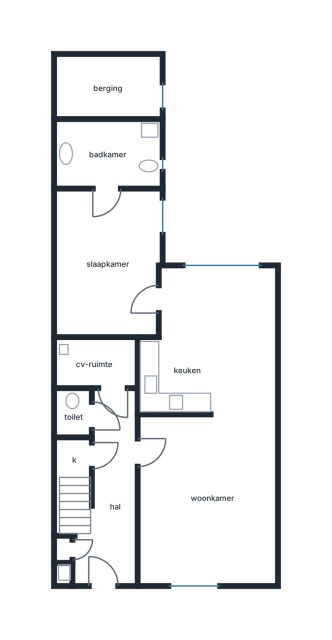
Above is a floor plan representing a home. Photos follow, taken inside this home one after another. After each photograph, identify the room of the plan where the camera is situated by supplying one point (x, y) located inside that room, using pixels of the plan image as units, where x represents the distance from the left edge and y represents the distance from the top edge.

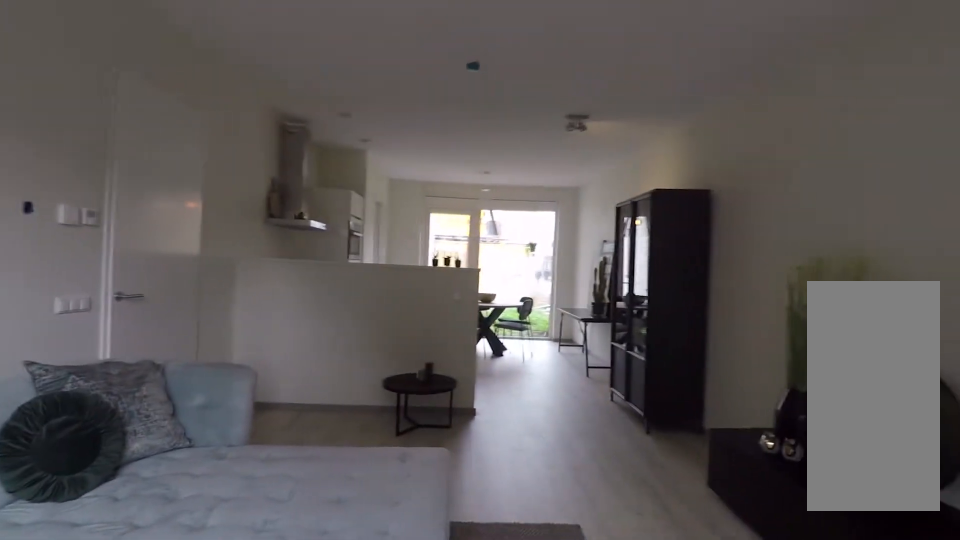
(207, 499)
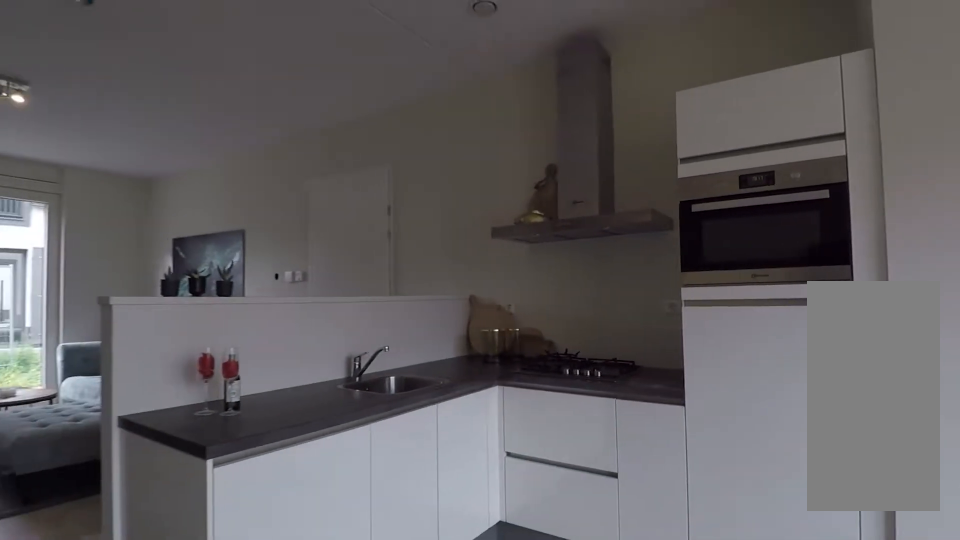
(214, 289)
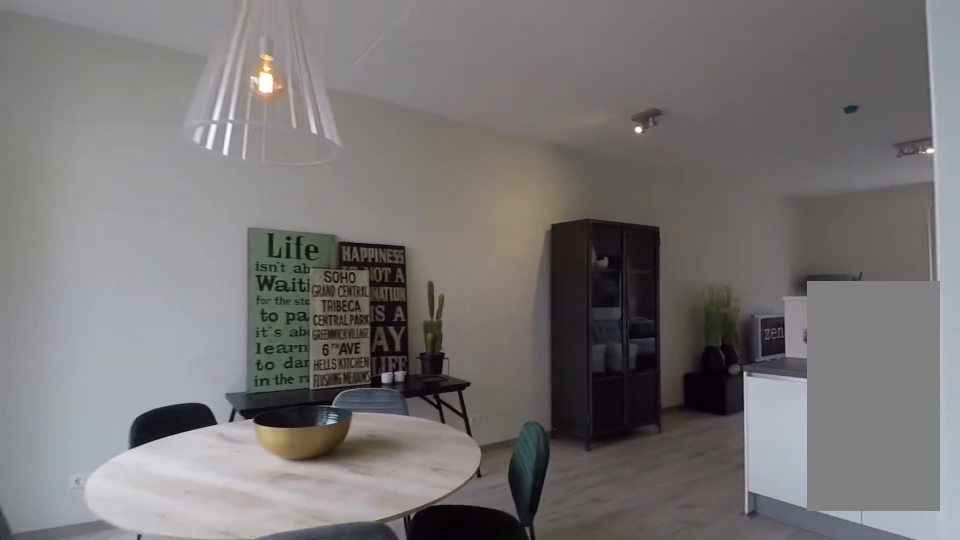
(214, 289)
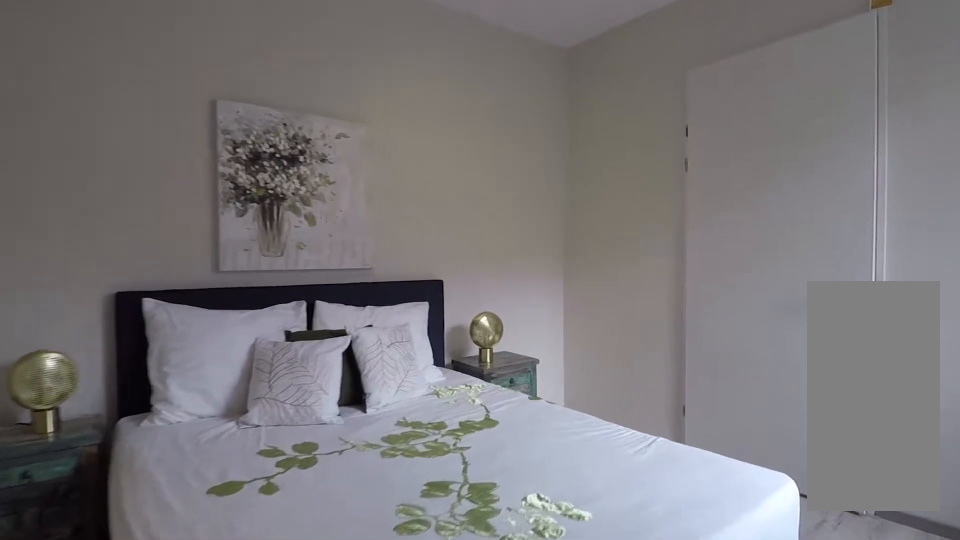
(106, 252)
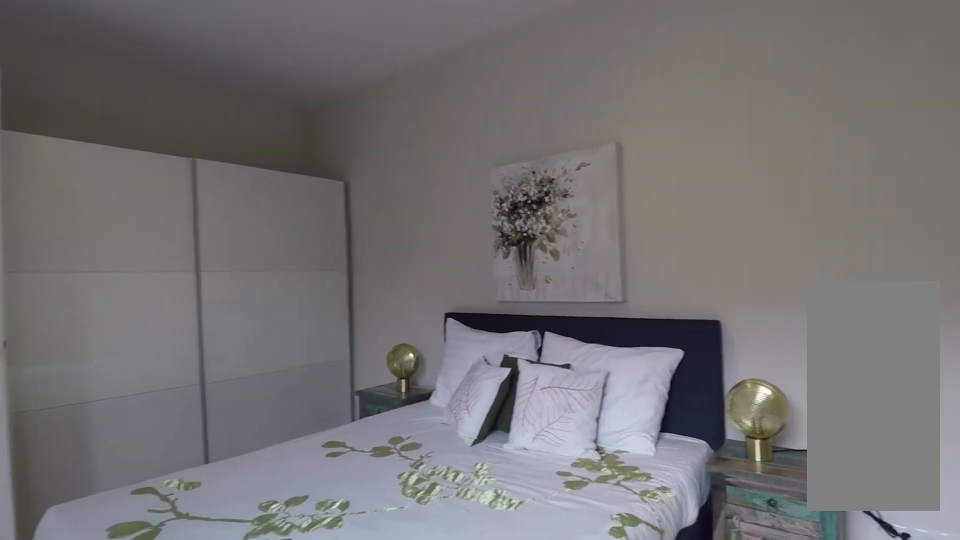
(106, 252)
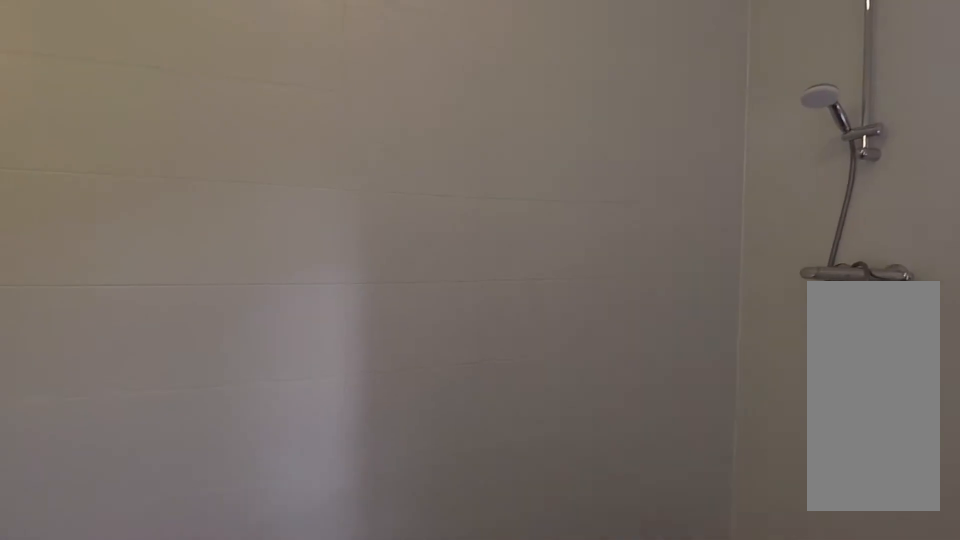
(77, 154)
